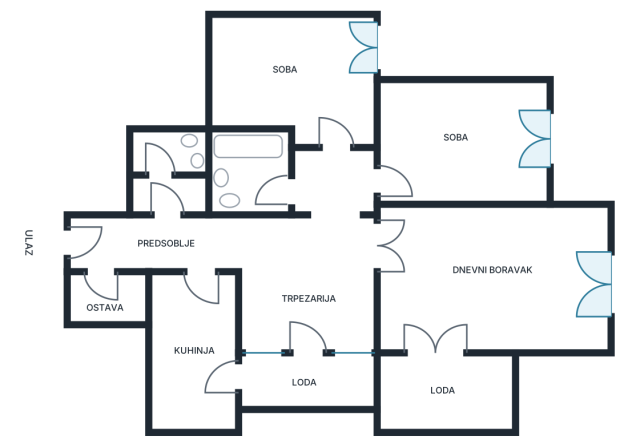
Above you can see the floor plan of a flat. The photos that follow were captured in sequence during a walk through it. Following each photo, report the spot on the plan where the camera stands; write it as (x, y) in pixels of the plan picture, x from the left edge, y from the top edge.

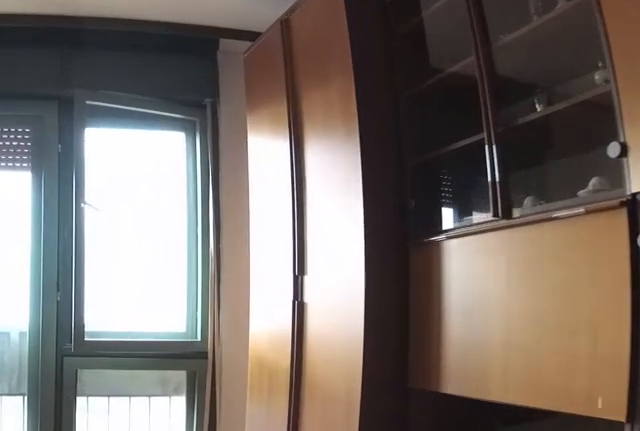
(453, 264)
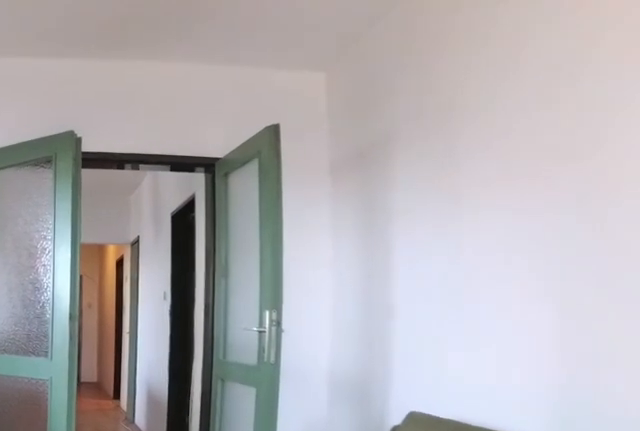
(504, 284)
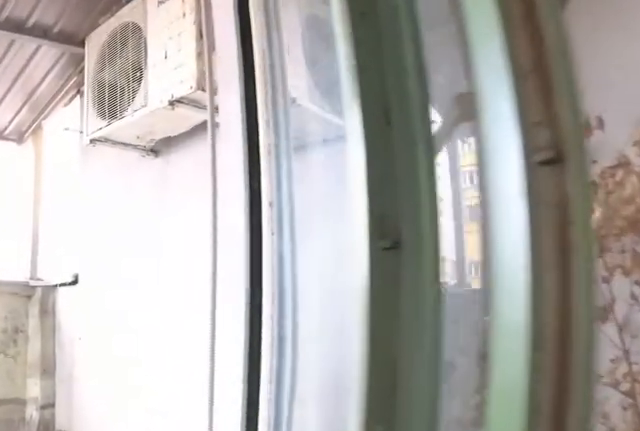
(451, 308)
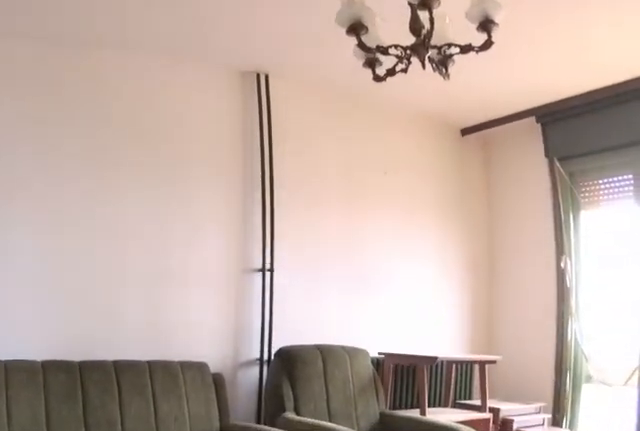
(452, 342)
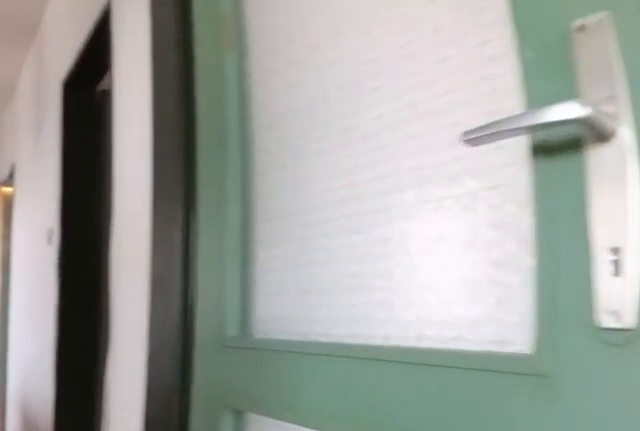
(426, 258)
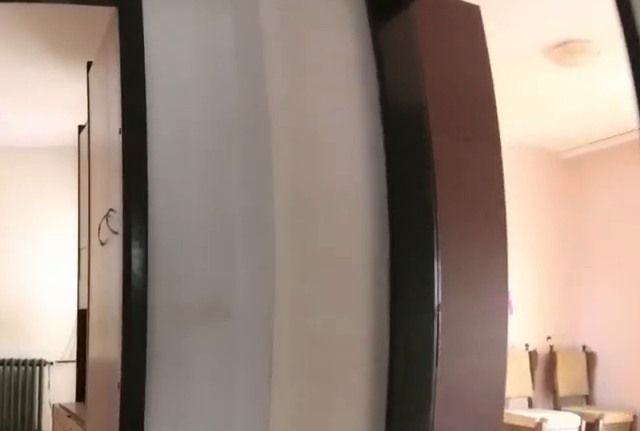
(335, 240)
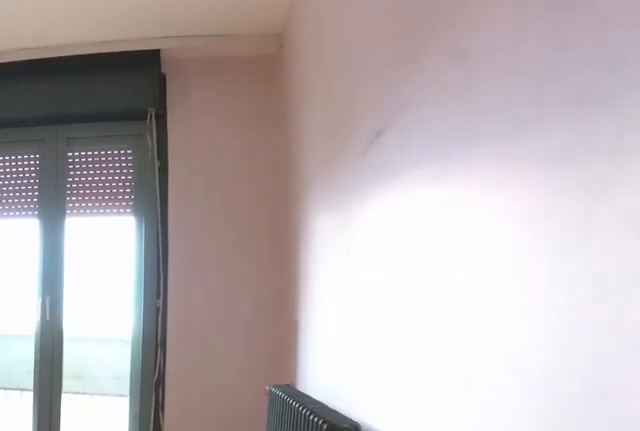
(369, 191)
